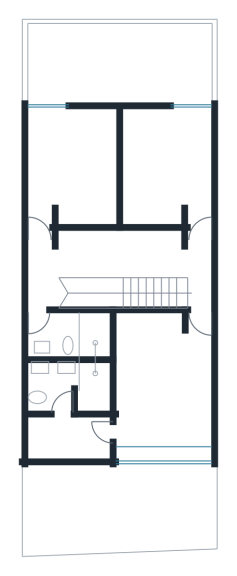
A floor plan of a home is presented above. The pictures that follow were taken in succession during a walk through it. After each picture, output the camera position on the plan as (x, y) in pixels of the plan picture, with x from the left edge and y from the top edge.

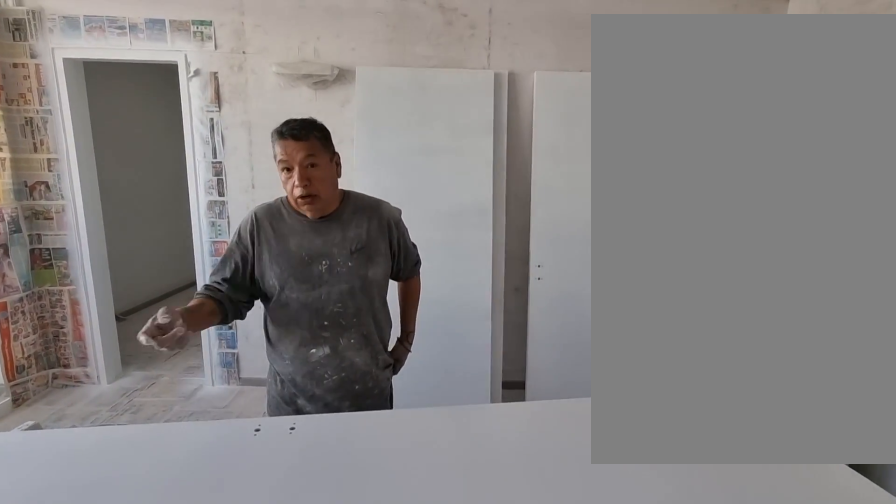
(194, 345)
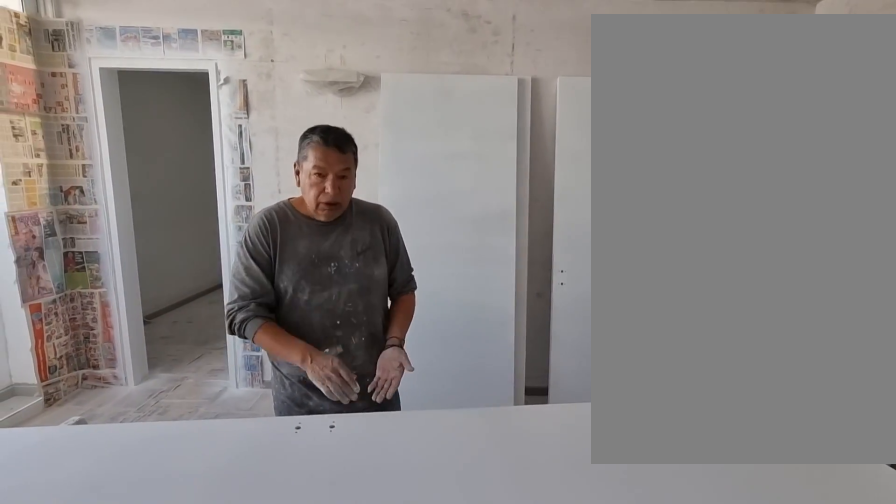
(195, 345)
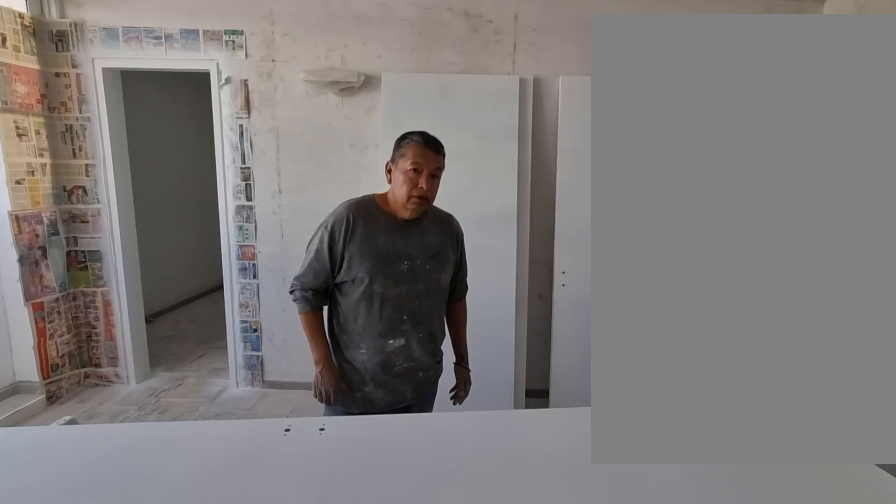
(191, 367)
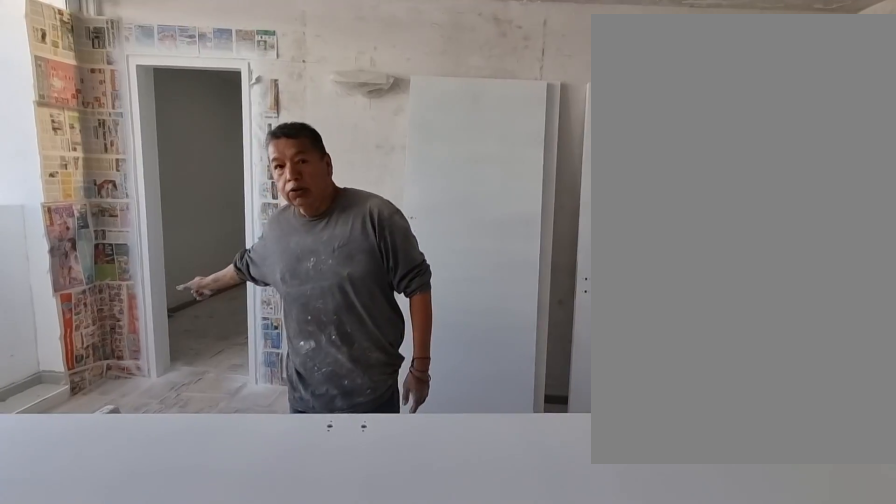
(191, 367)
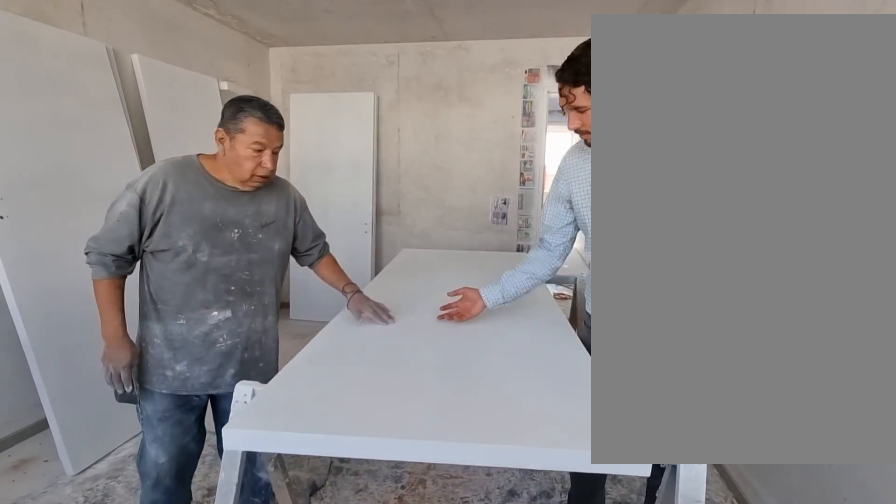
(166, 421)
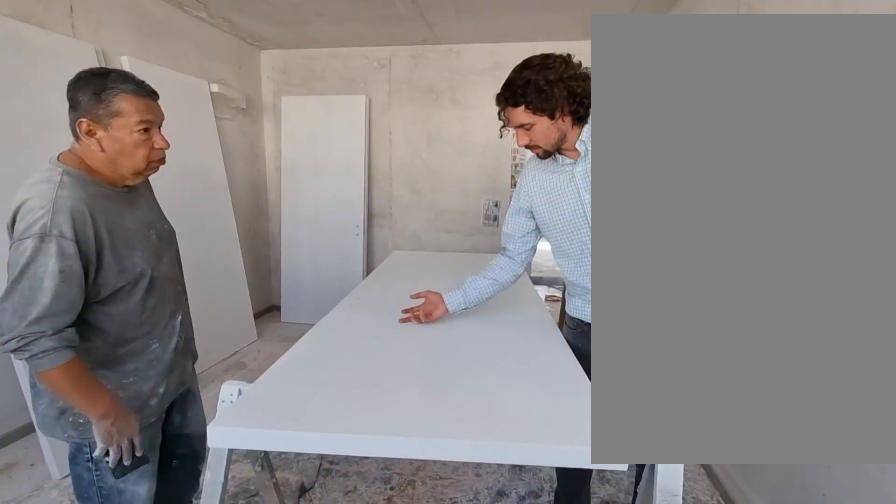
(166, 421)
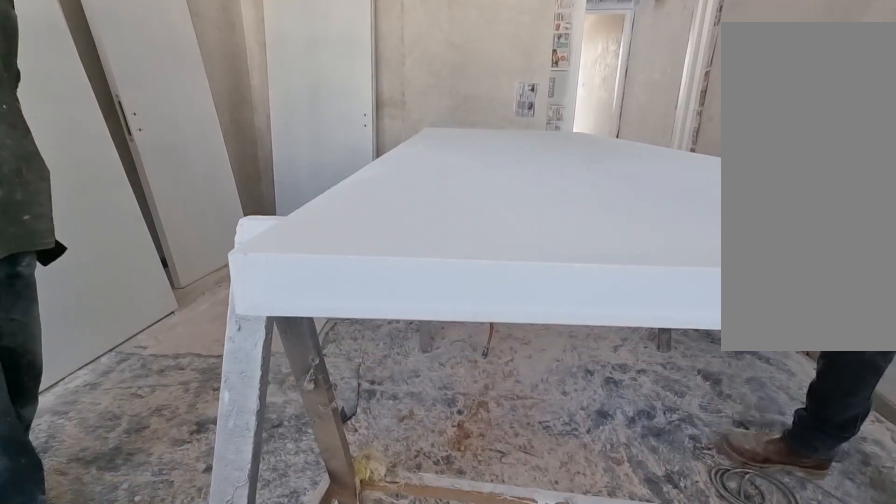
(166, 420)
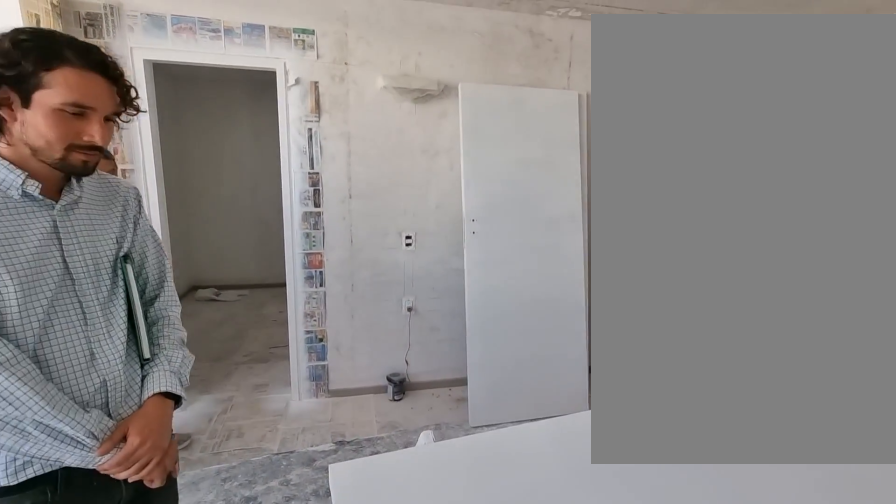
(168, 424)
